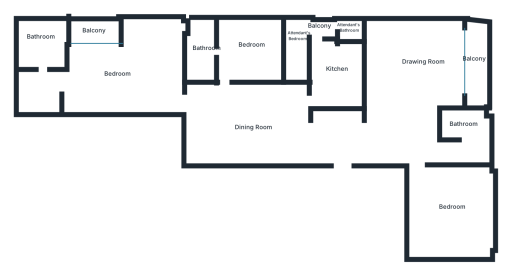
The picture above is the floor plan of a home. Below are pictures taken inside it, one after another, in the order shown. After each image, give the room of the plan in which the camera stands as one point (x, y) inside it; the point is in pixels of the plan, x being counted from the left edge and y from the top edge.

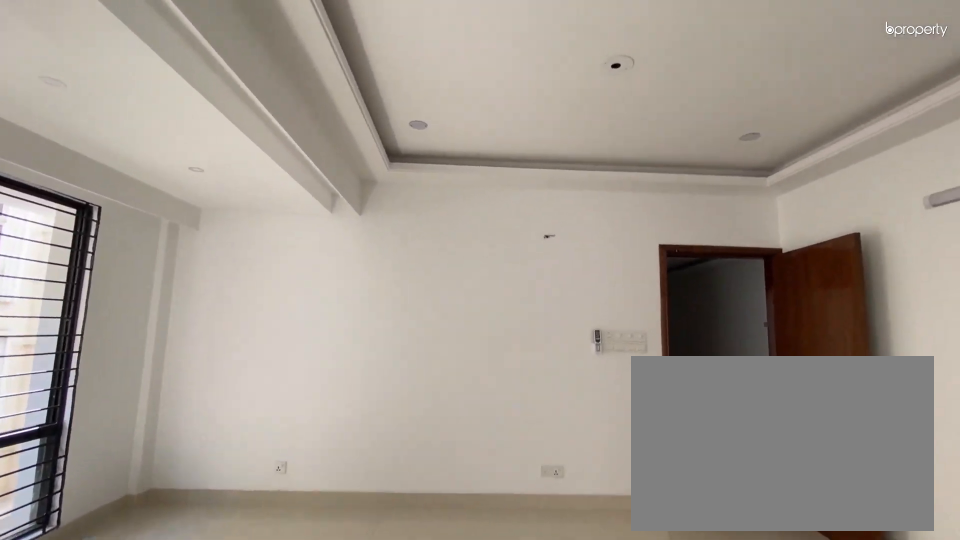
(129, 71)
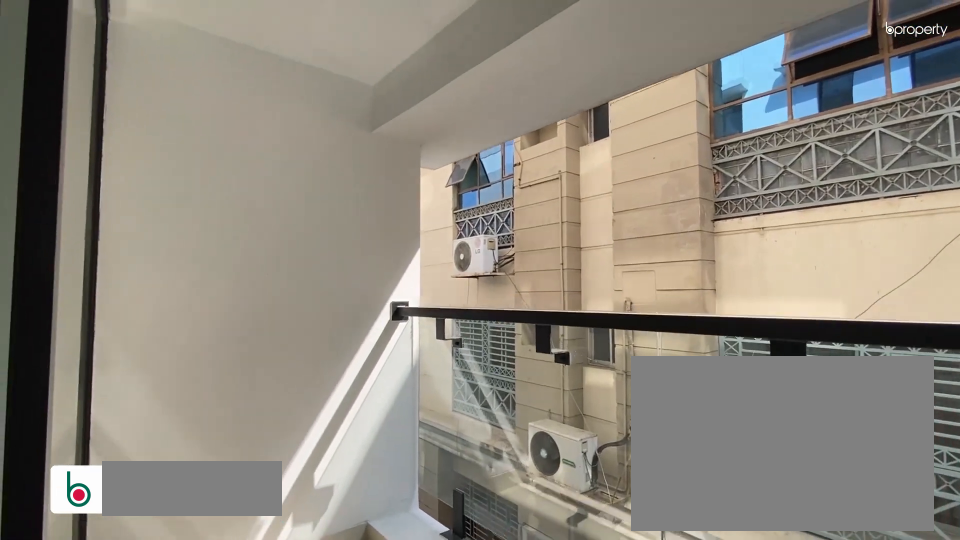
(94, 31)
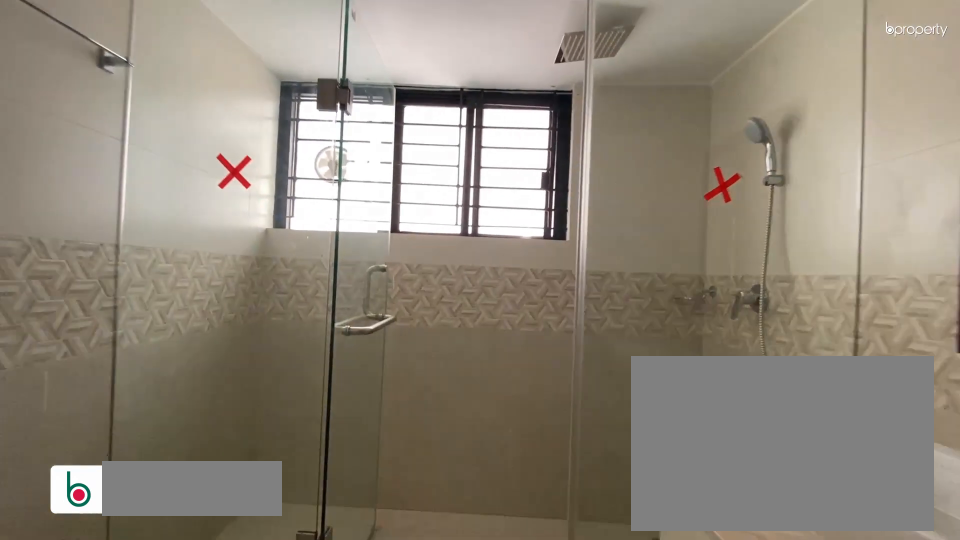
(42, 47)
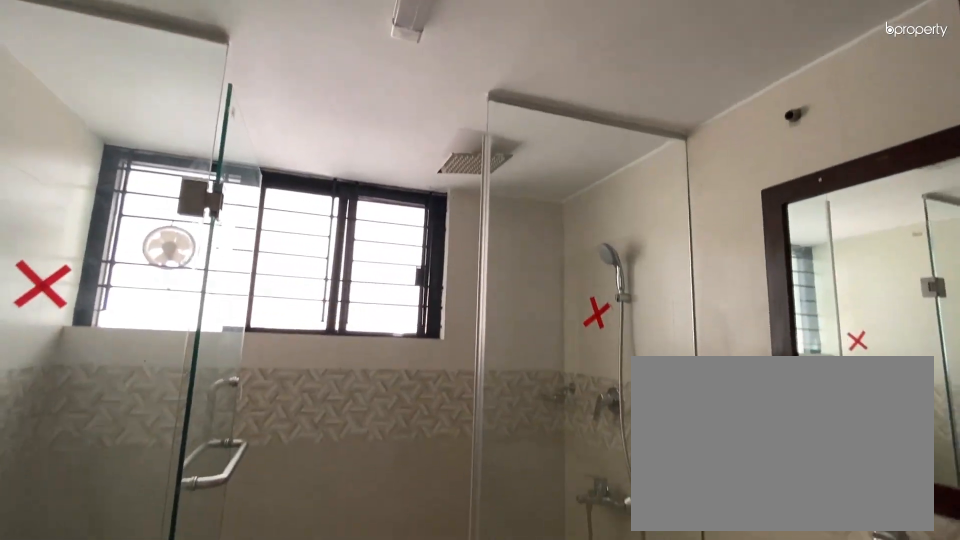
(42, 47)
